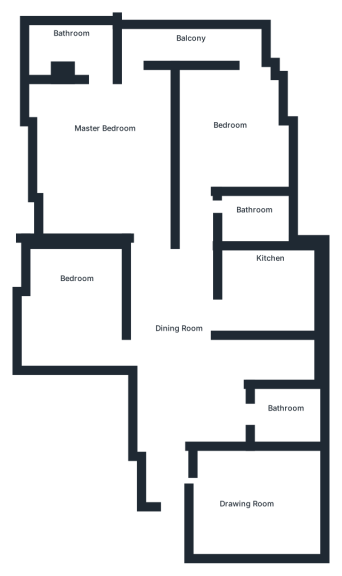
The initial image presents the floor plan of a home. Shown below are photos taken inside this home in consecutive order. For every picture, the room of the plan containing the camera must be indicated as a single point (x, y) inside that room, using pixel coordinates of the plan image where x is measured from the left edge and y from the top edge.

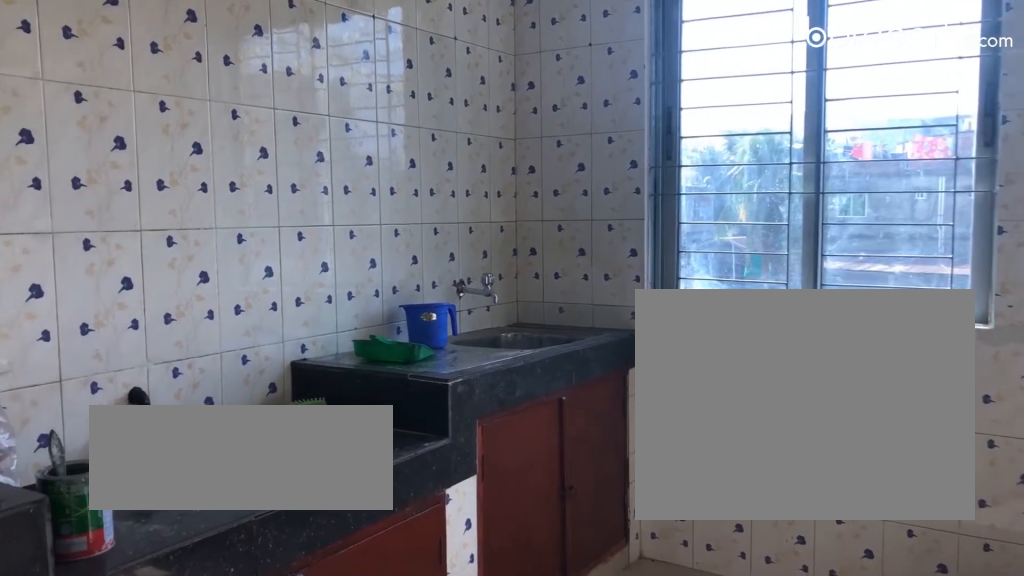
(275, 290)
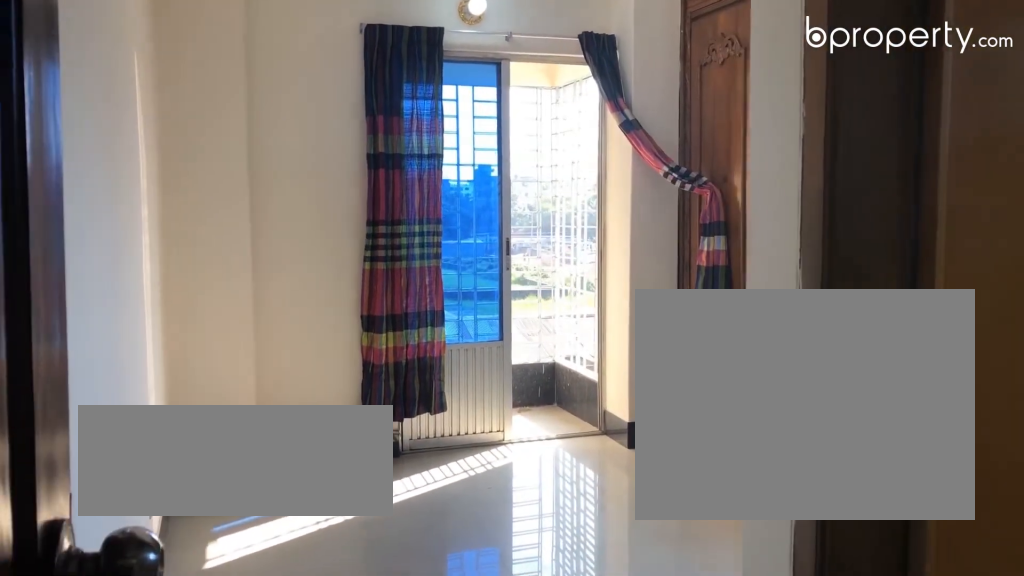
(238, 115)
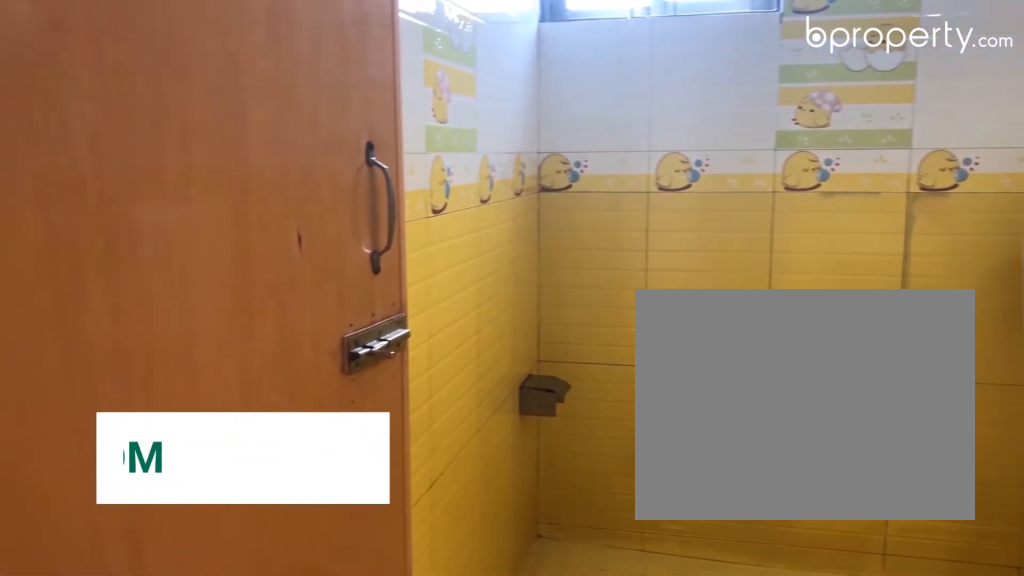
(268, 210)
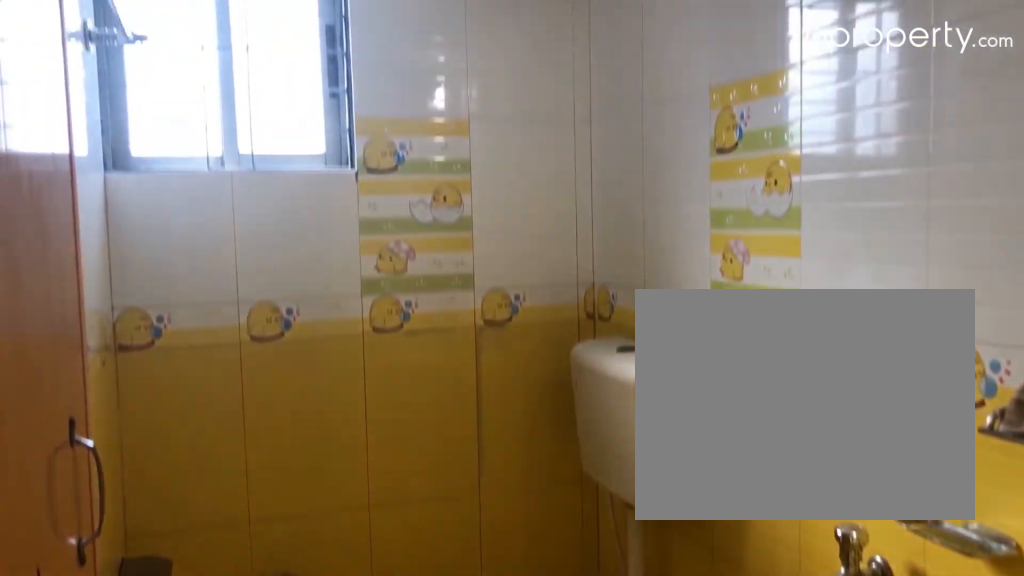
(269, 210)
